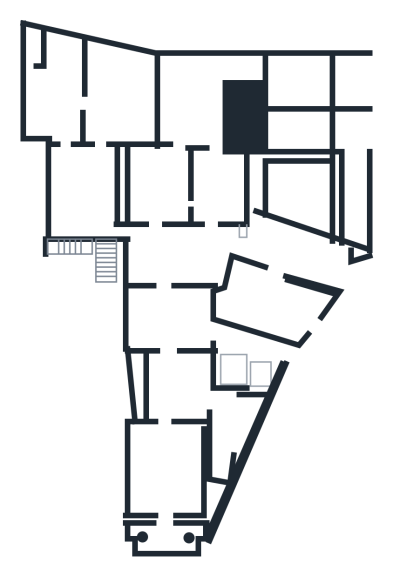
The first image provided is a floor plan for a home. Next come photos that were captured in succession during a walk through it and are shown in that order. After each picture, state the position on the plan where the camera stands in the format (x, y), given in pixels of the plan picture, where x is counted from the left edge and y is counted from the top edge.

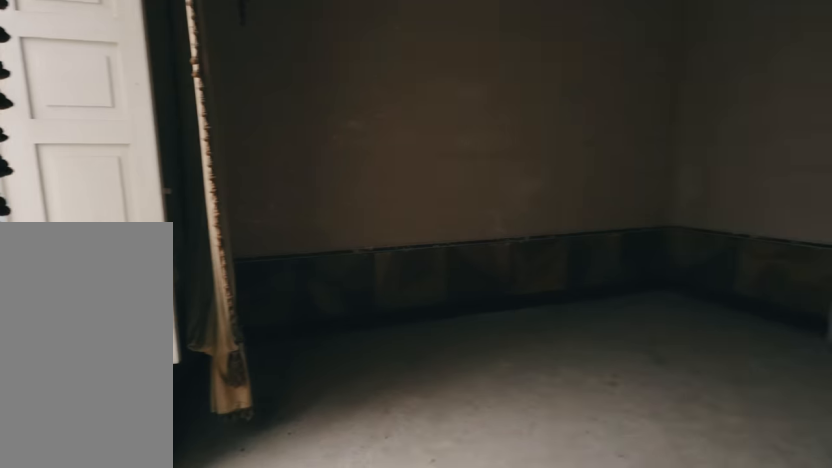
(170, 469)
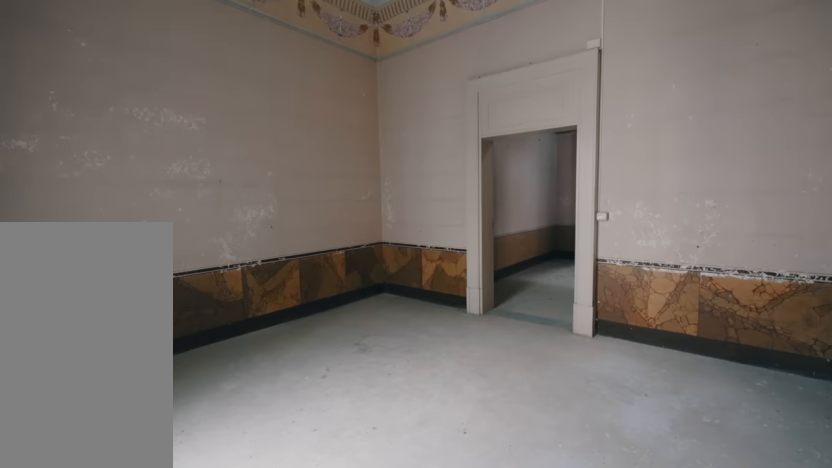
(170, 469)
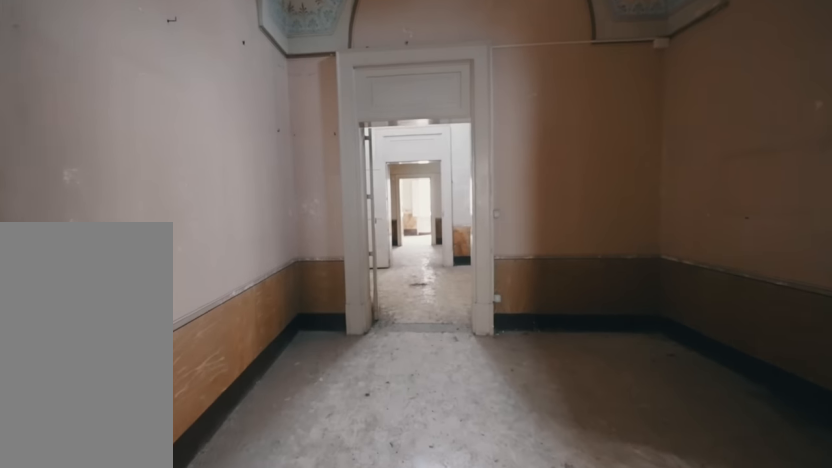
(168, 375)
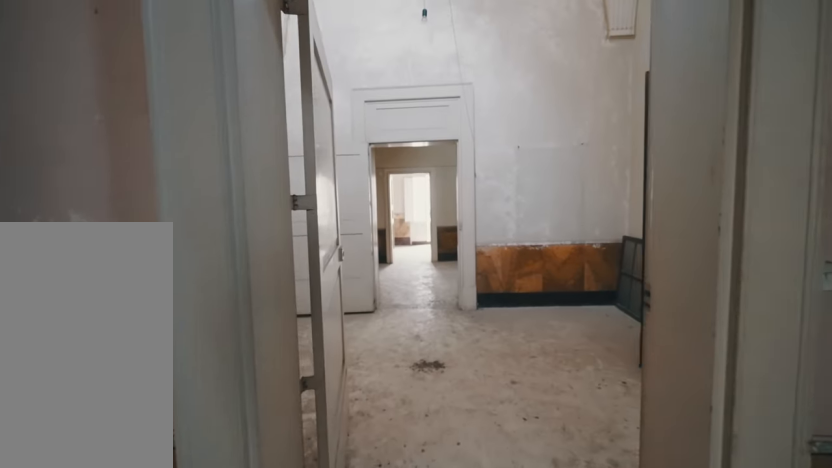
(168, 337)
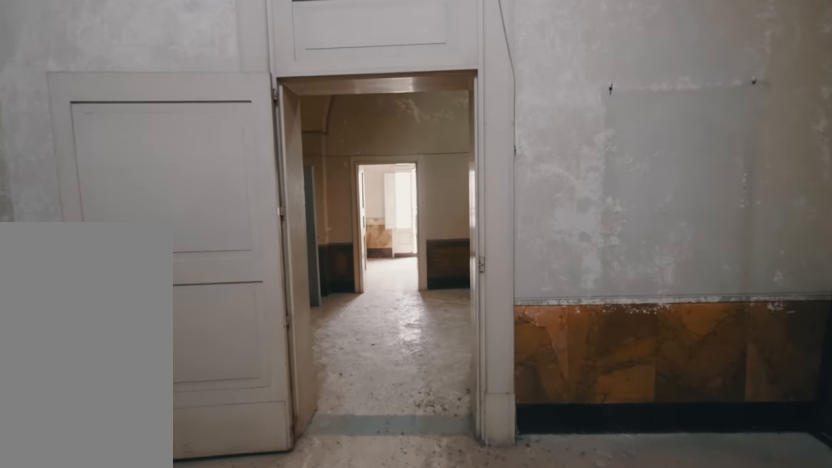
(168, 324)
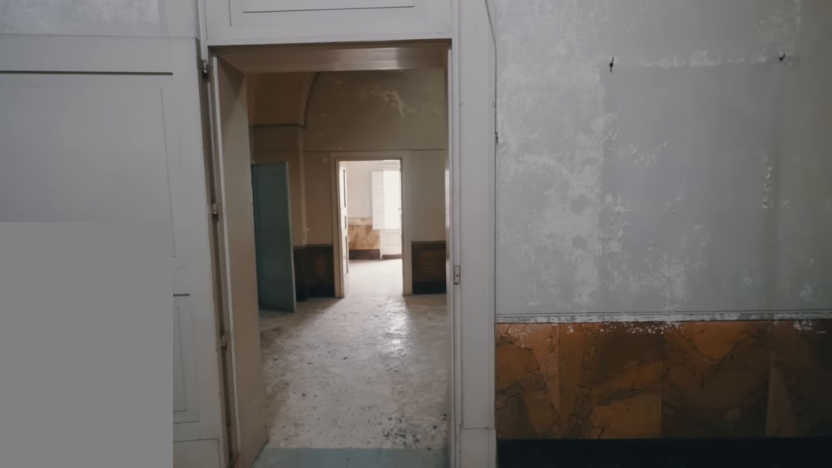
(168, 324)
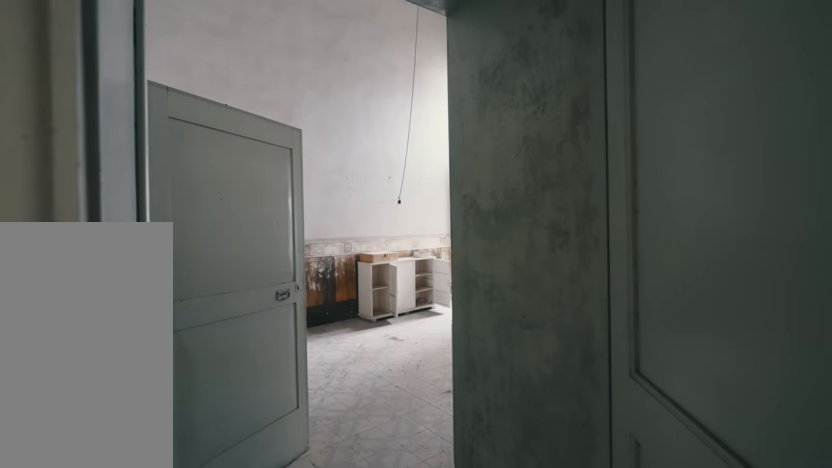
(153, 243)
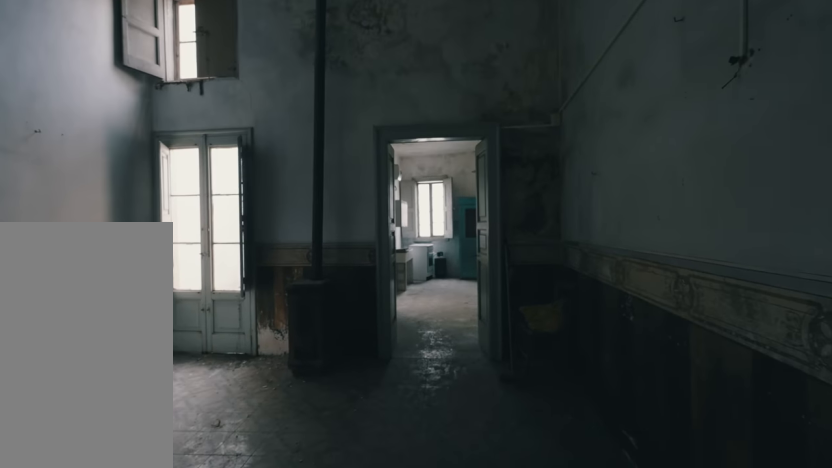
(84, 195)
